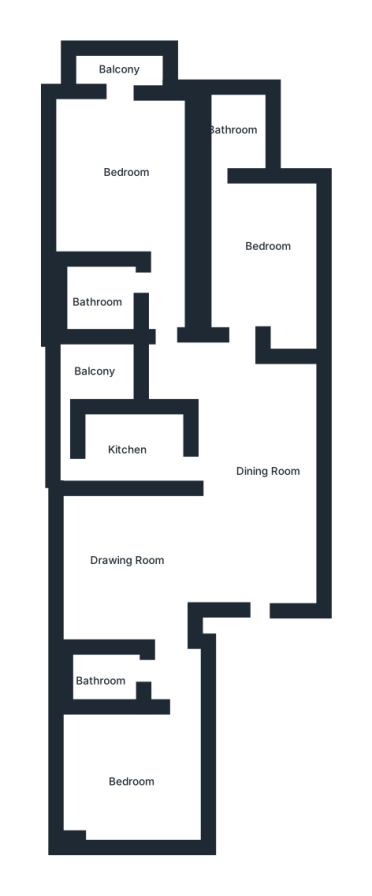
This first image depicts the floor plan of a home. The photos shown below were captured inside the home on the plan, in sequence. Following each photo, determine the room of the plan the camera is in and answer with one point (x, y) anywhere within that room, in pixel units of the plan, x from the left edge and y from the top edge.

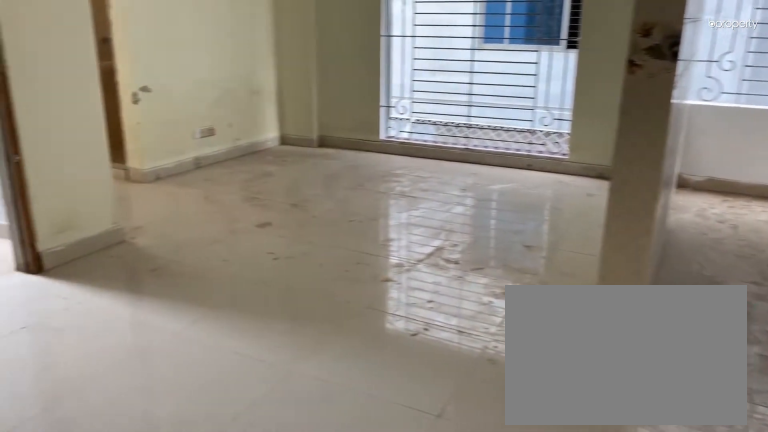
(255, 459)
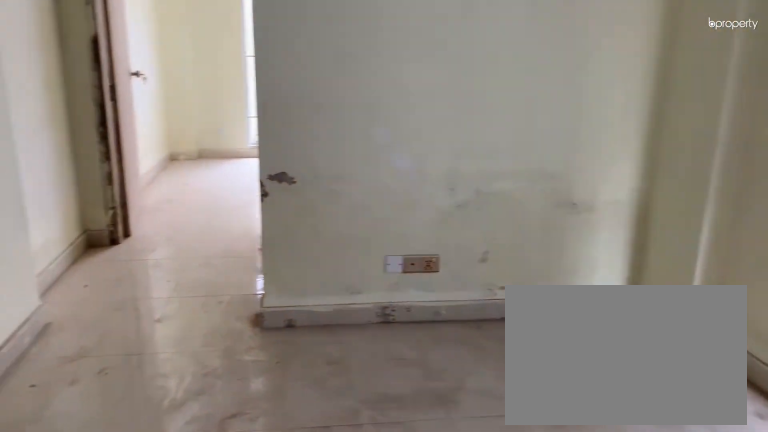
(119, 553)
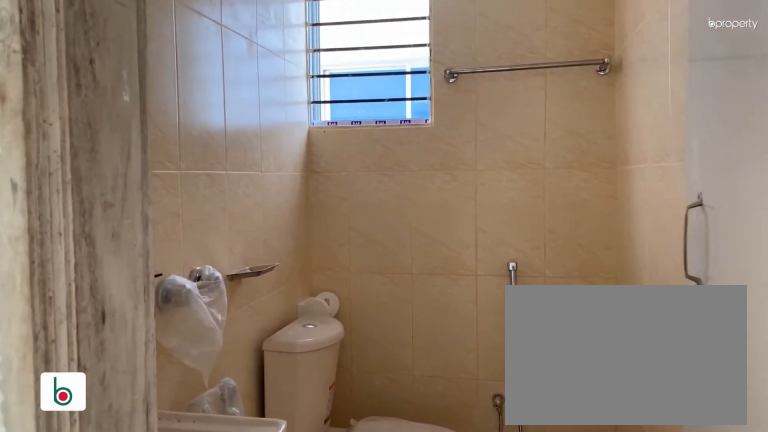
(108, 672)
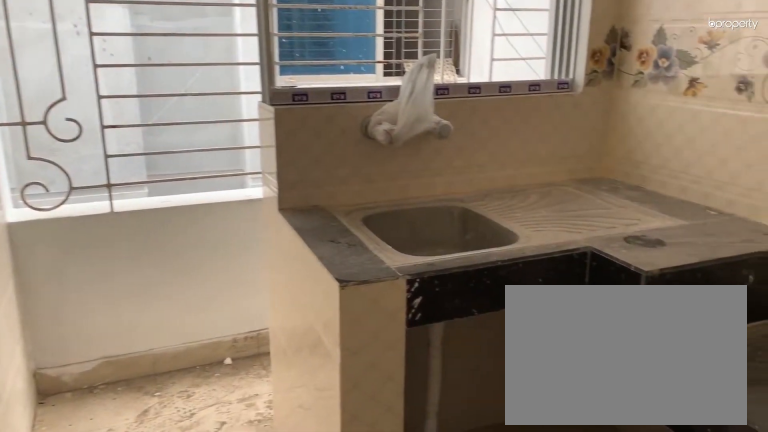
(132, 445)
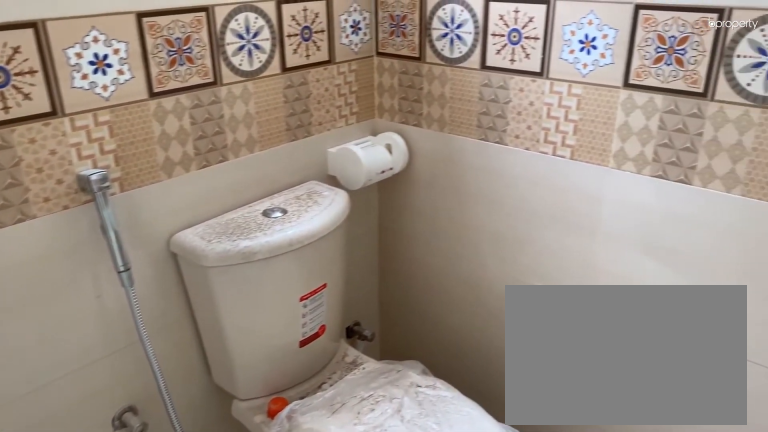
(234, 135)
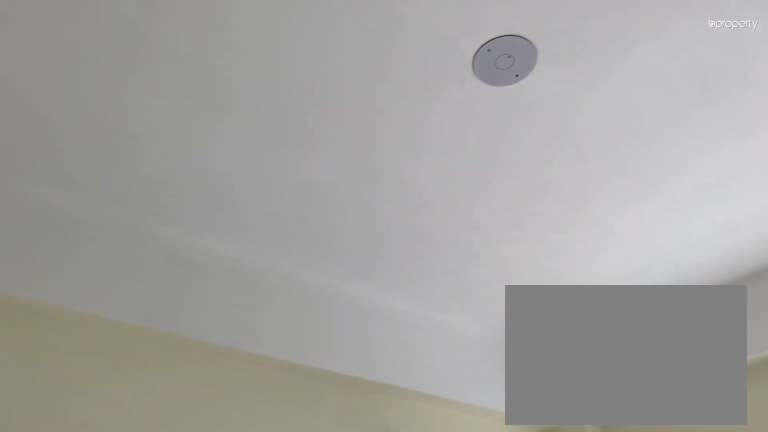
(117, 161)
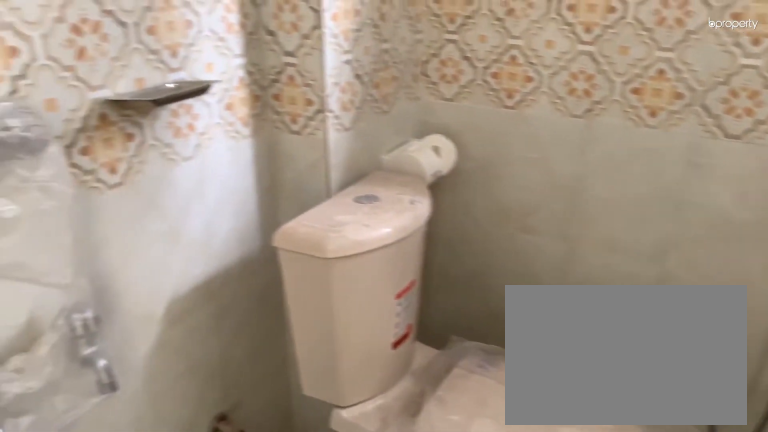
(98, 298)
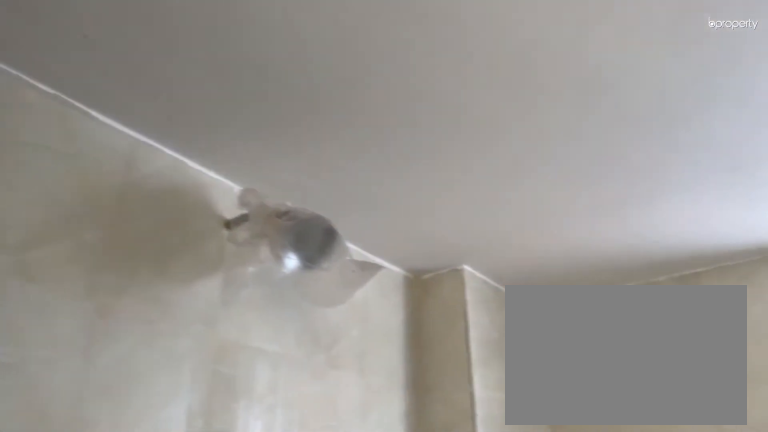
(98, 298)
